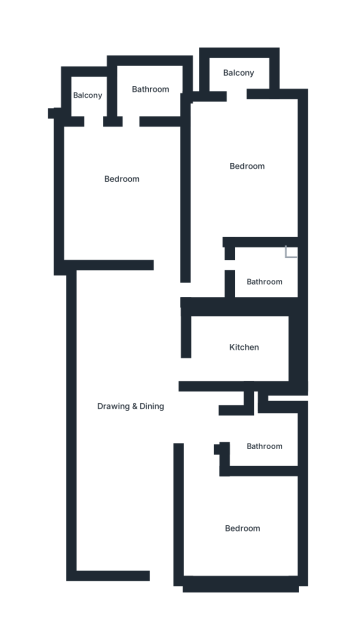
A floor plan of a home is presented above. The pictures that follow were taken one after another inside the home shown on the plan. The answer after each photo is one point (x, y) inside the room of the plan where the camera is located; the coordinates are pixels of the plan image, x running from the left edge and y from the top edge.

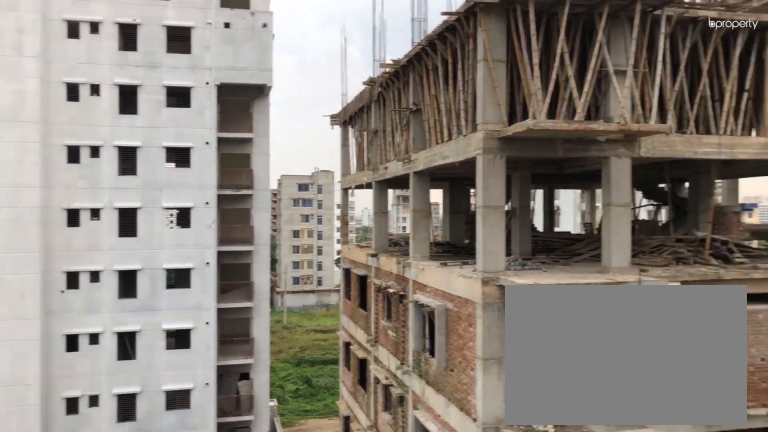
(235, 72)
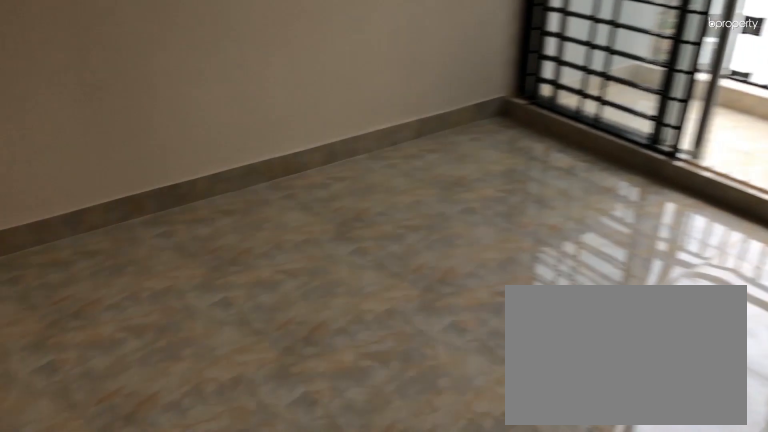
(121, 188)
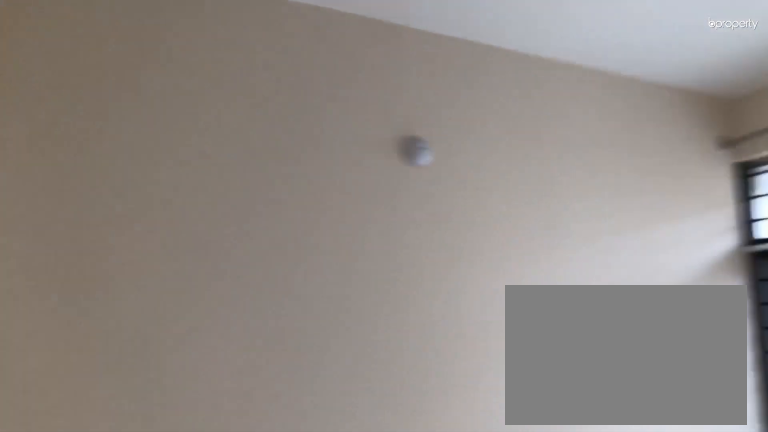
(121, 188)
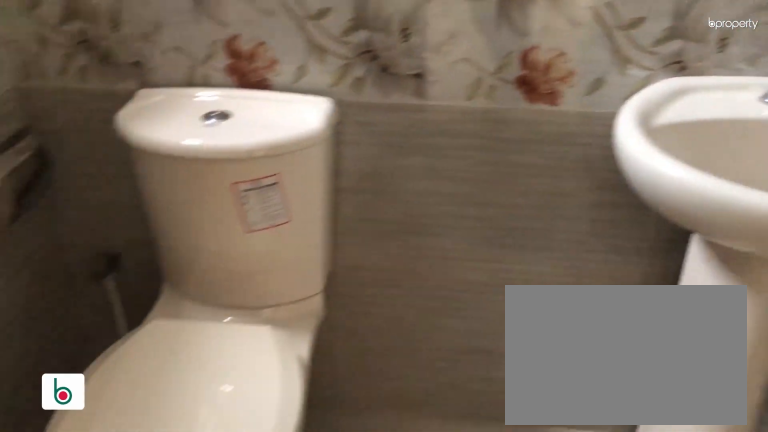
(148, 89)
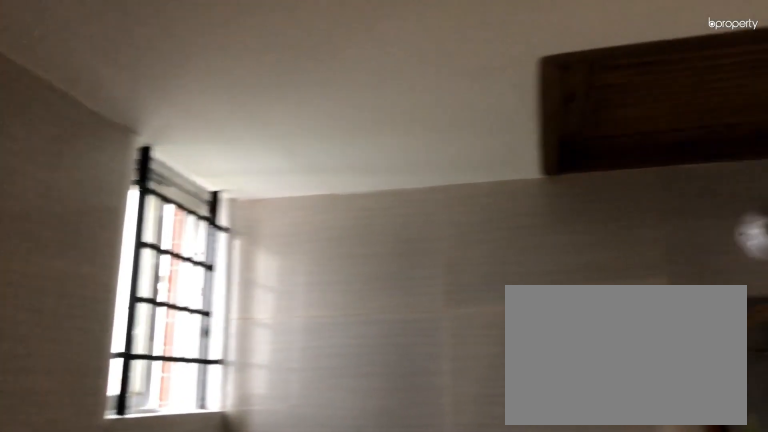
(148, 89)
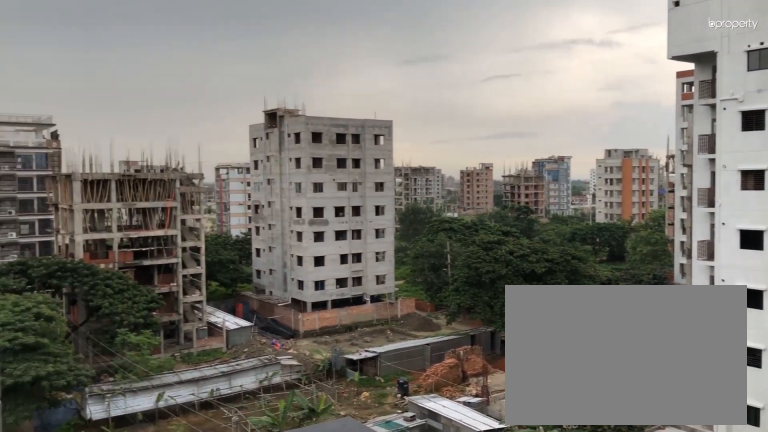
(90, 94)
